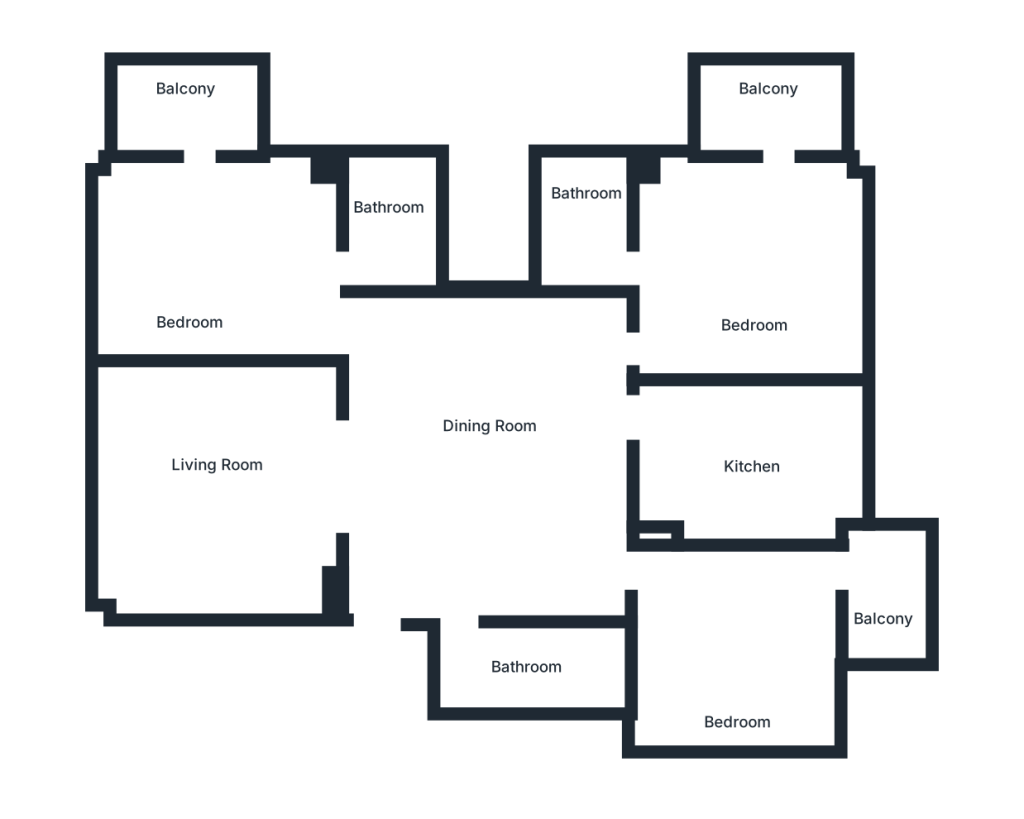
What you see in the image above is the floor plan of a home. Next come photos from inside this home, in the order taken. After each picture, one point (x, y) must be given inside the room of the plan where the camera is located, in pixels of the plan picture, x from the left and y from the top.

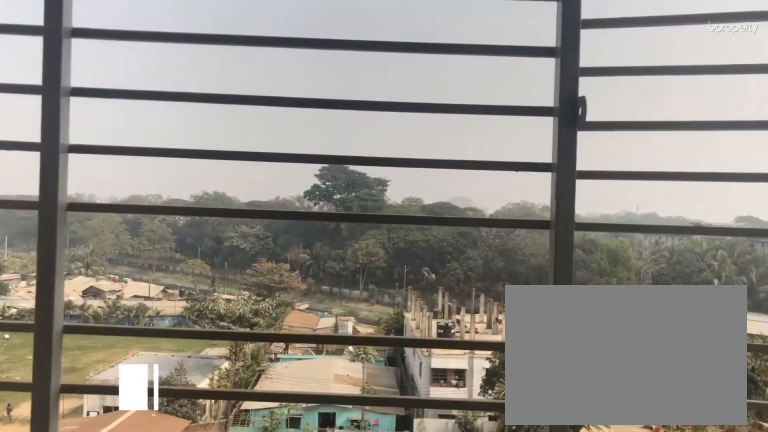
(883, 615)
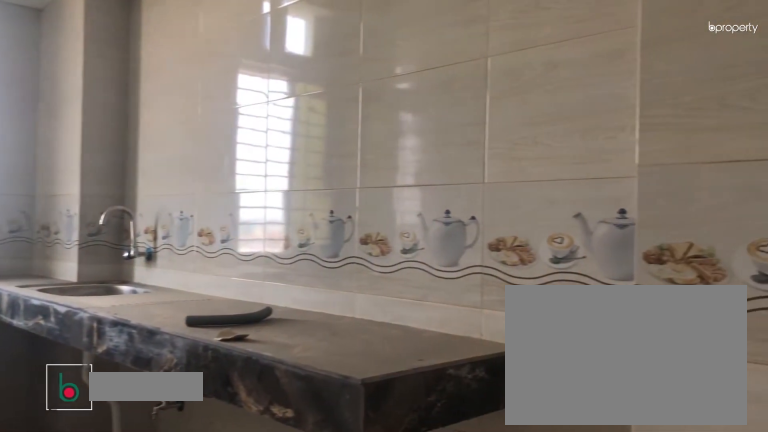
(759, 468)
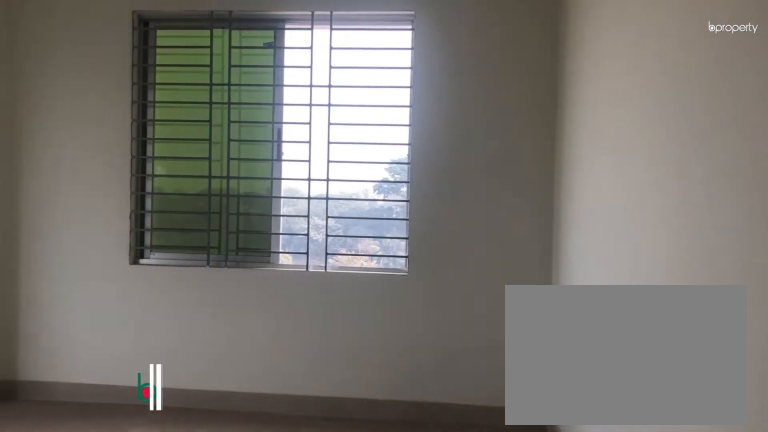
(754, 281)
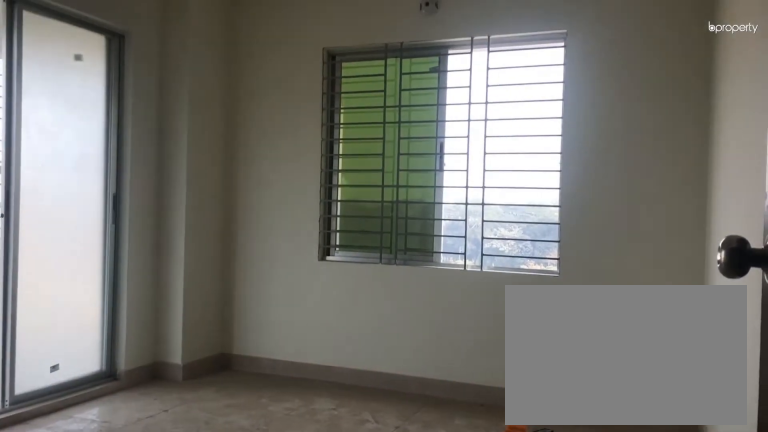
(755, 281)
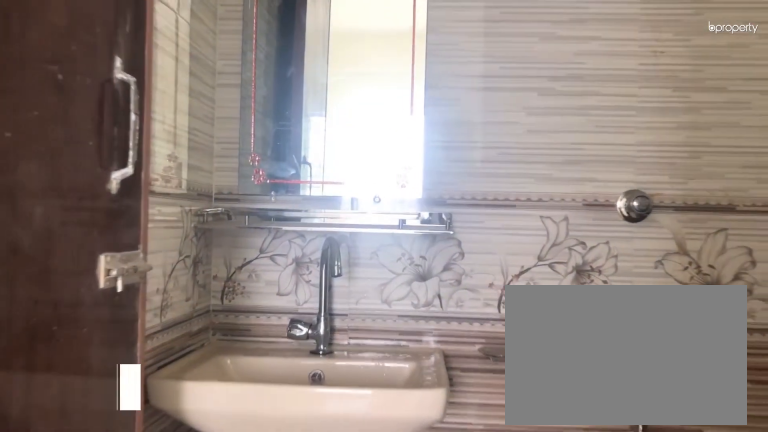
(577, 223)
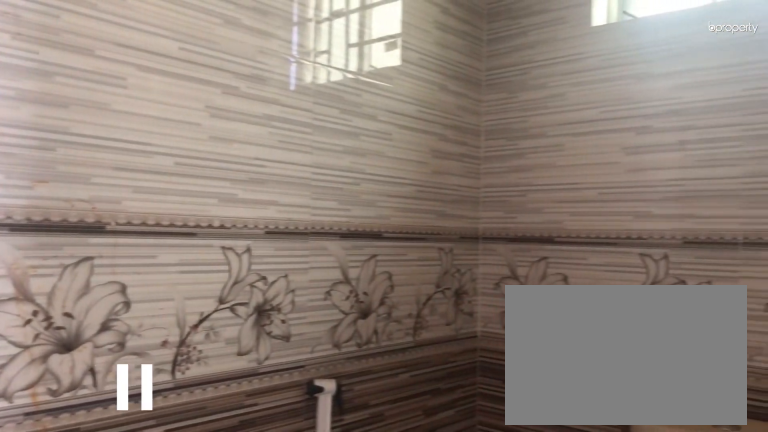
(577, 223)
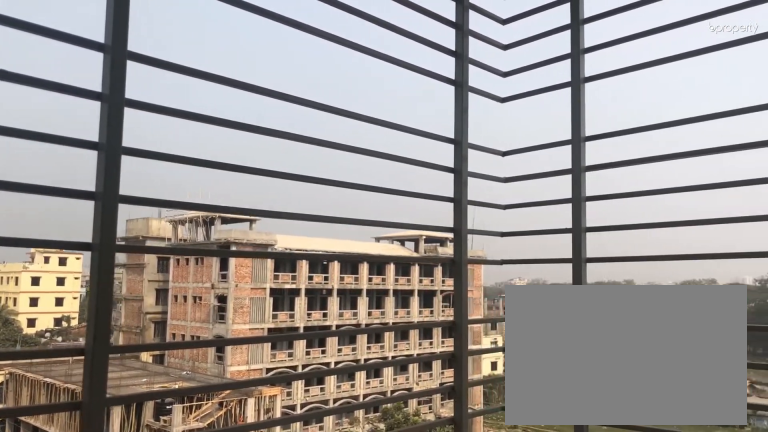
(770, 118)
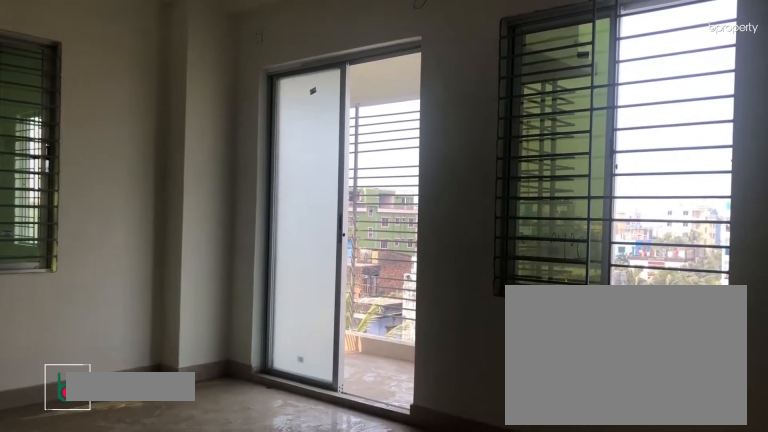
(195, 291)
